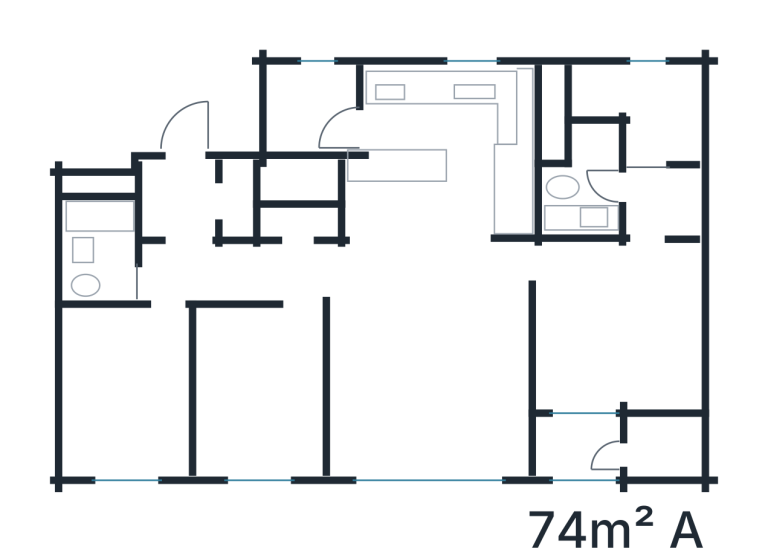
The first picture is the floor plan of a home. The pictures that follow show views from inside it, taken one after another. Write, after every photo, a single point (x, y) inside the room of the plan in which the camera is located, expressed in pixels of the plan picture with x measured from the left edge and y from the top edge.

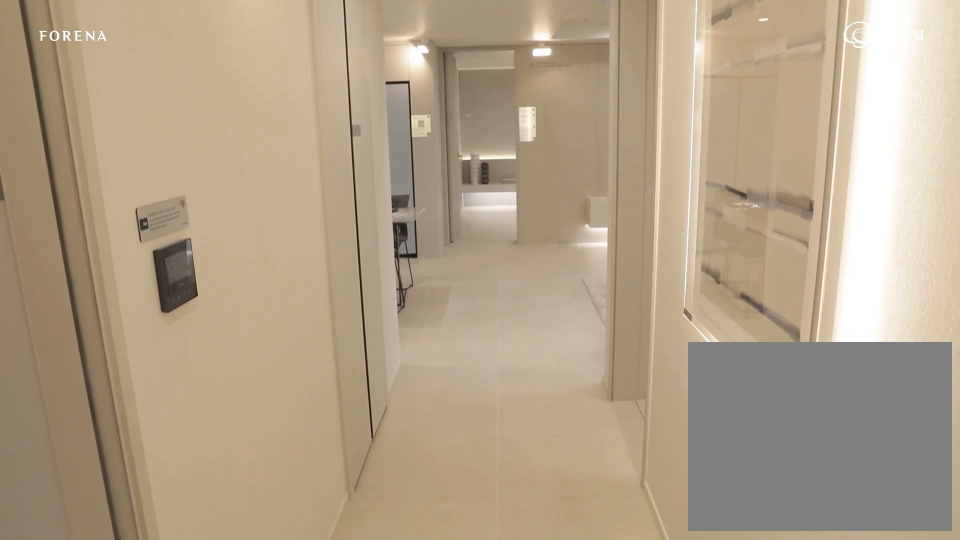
(273, 272)
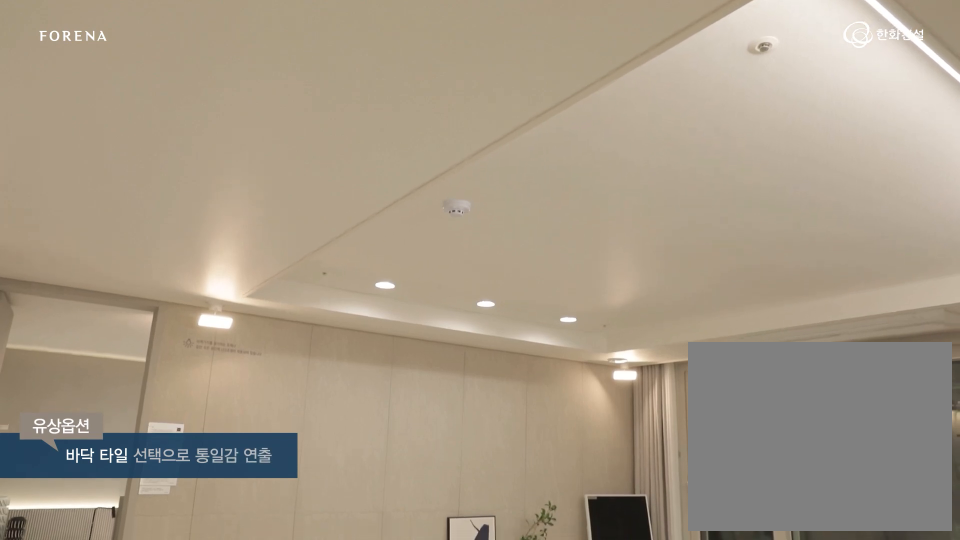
(435, 370)
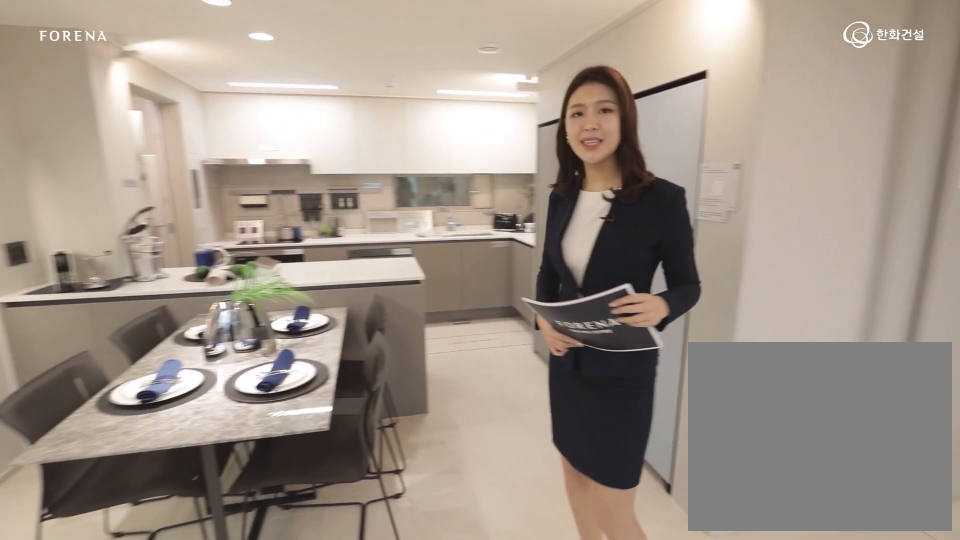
(421, 215)
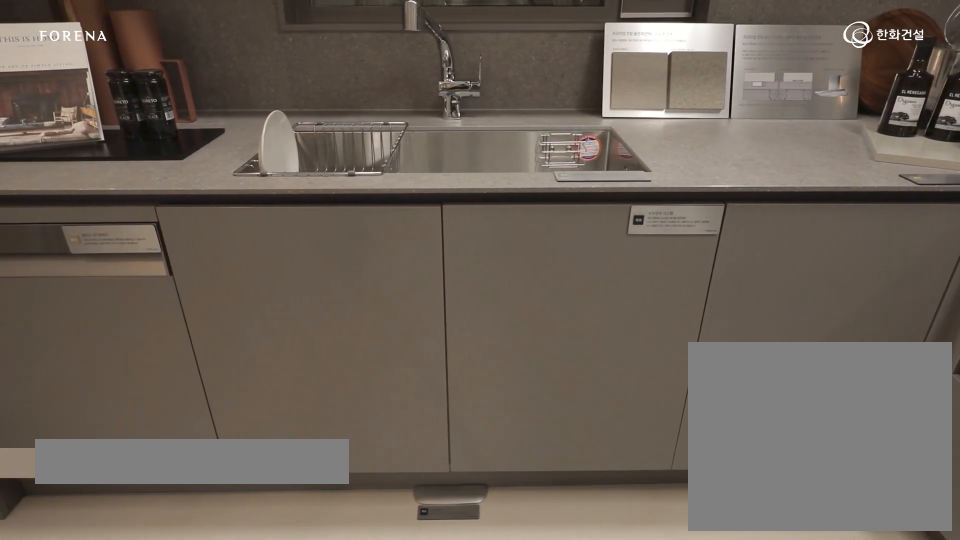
(421, 215)
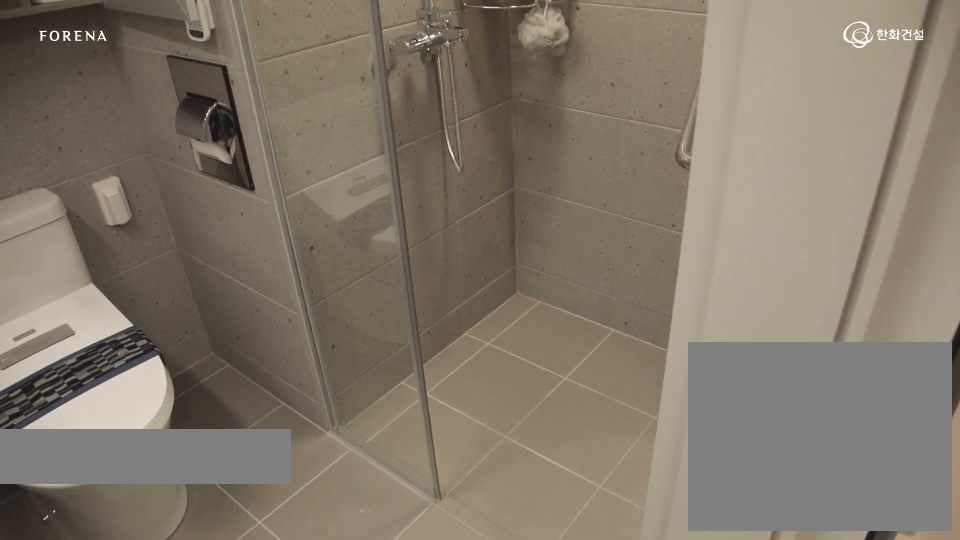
(609, 188)
